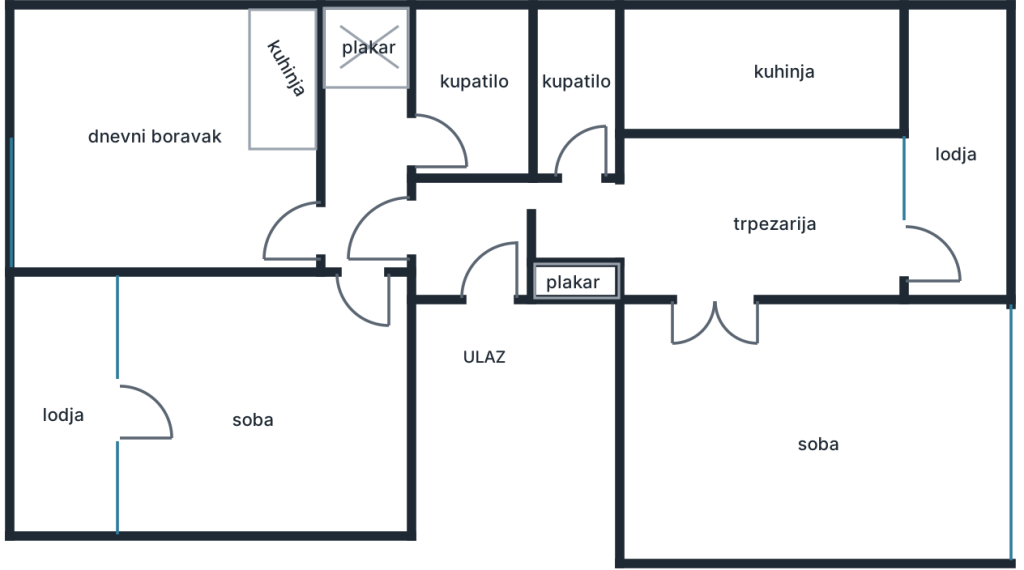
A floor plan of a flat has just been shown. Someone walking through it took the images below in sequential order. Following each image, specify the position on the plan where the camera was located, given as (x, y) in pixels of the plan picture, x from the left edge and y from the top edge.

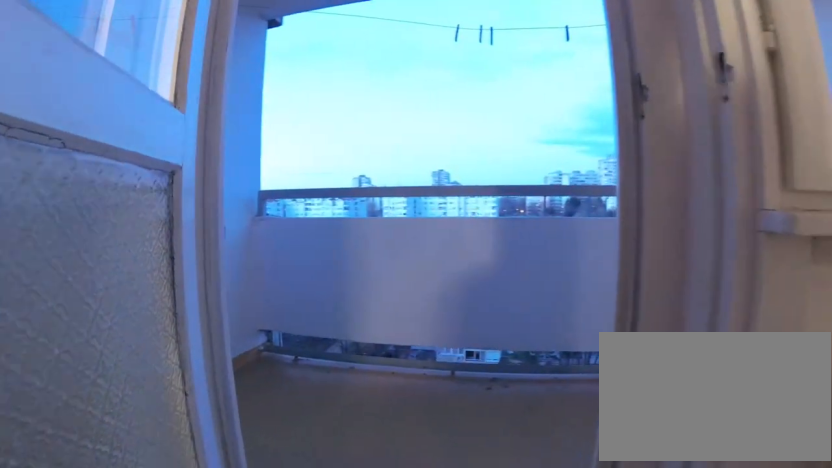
(173, 438)
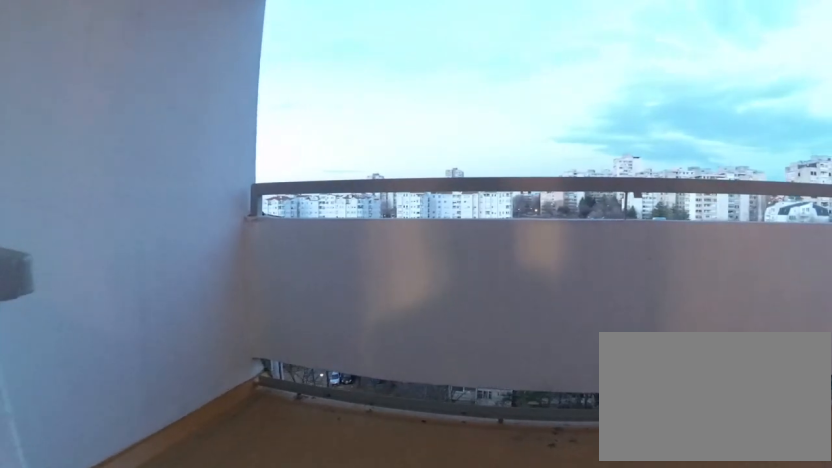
(131, 451)
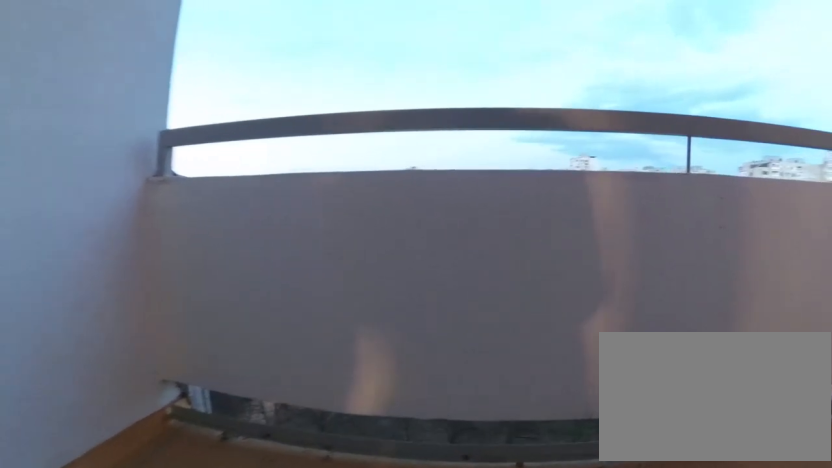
(101, 471)
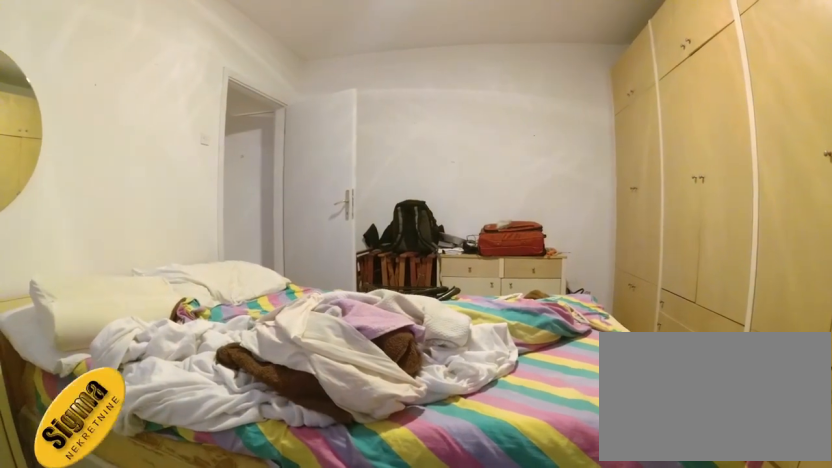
(120, 440)
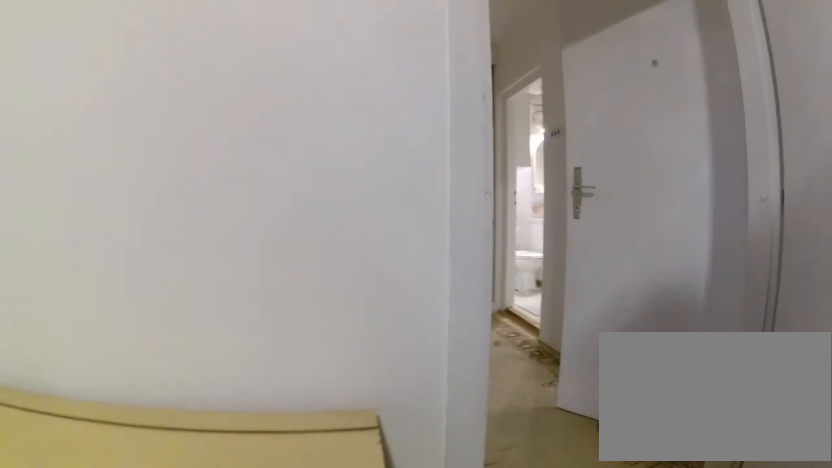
(351, 394)
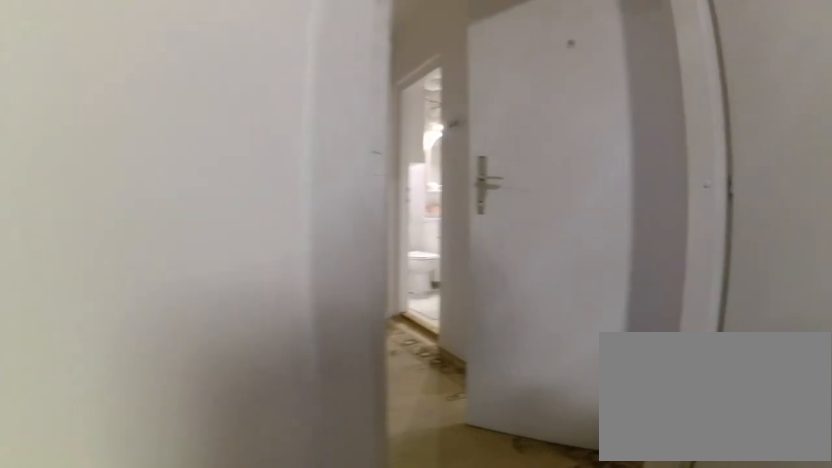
(353, 378)
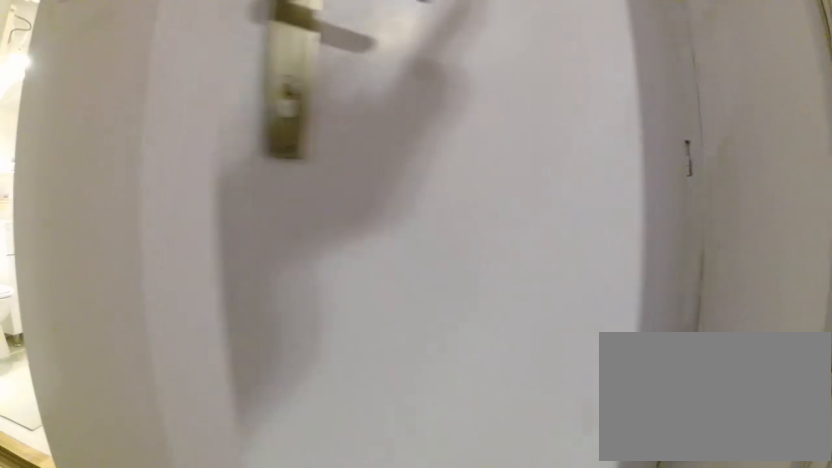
(351, 252)
